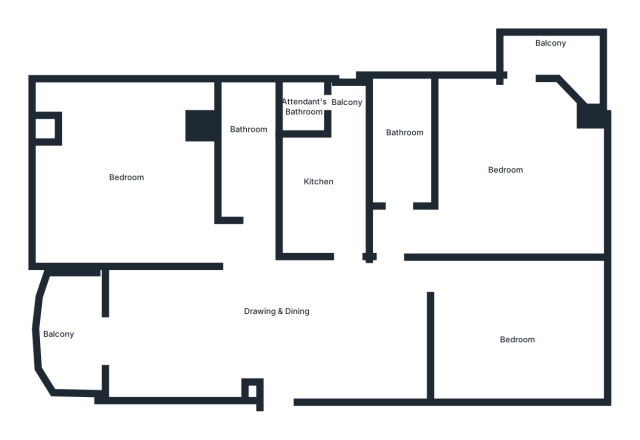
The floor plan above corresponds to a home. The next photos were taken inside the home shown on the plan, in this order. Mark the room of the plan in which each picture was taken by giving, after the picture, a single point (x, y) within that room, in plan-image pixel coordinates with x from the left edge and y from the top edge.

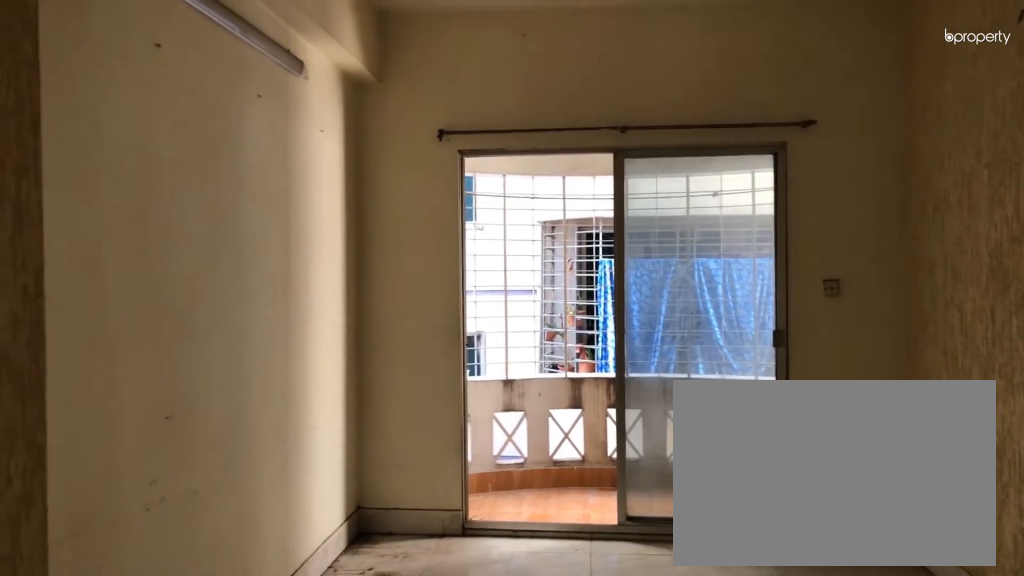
(282, 309)
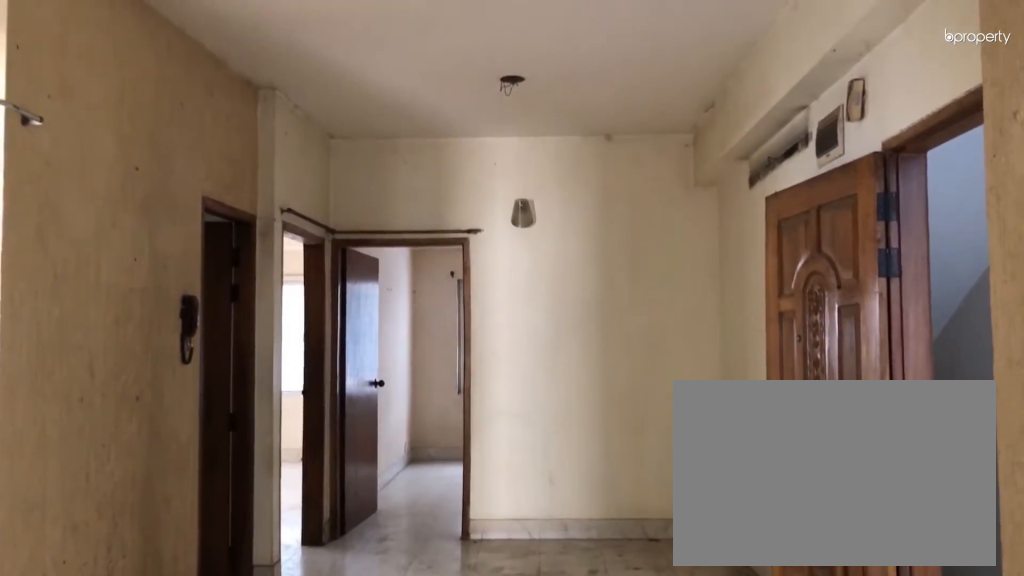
(282, 309)
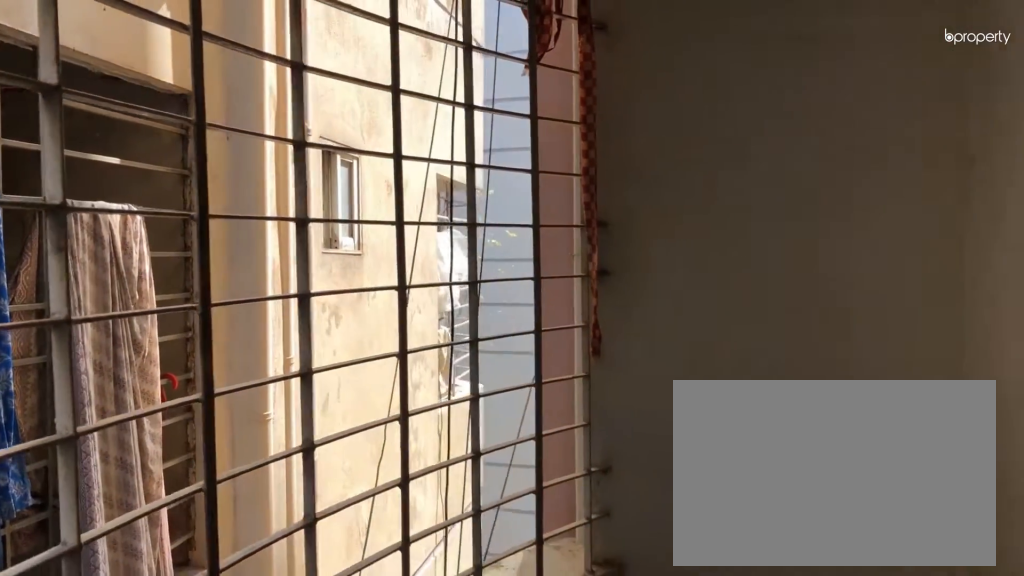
(61, 326)
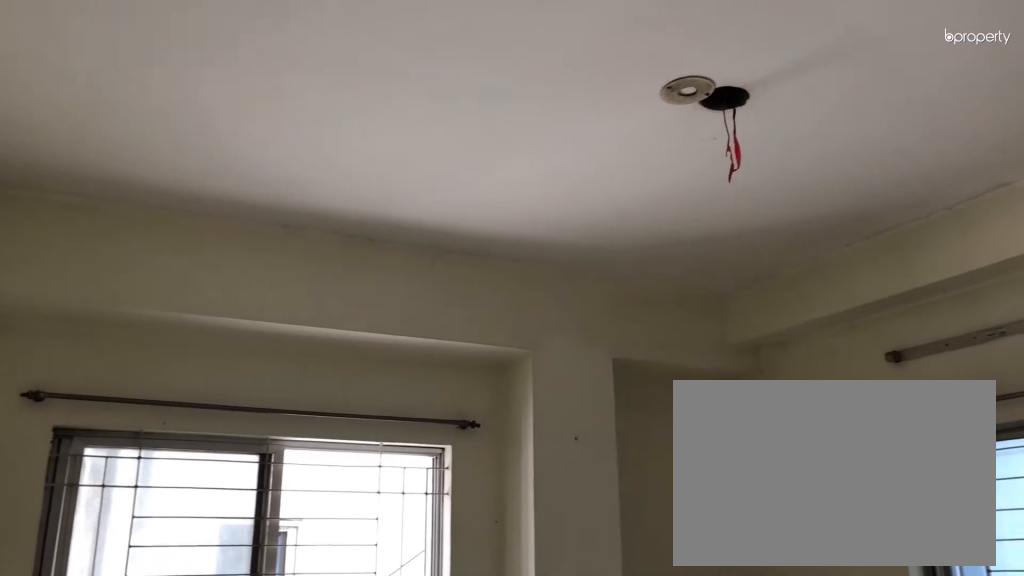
(121, 177)
